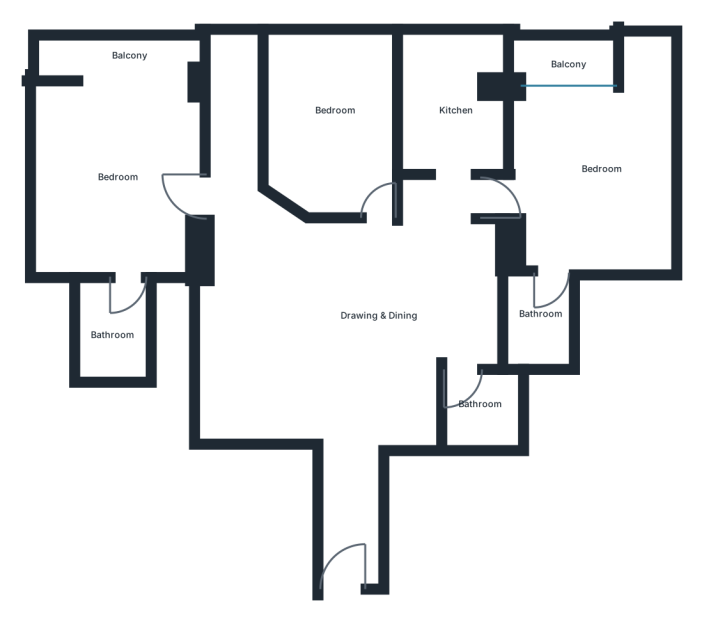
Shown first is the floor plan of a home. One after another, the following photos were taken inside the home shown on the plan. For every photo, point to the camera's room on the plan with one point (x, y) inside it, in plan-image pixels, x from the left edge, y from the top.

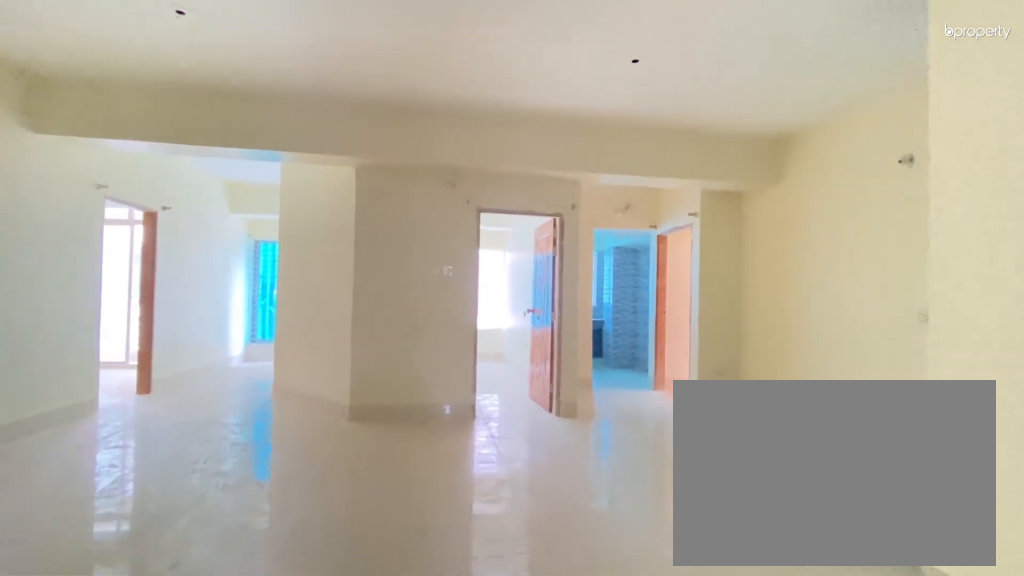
(352, 356)
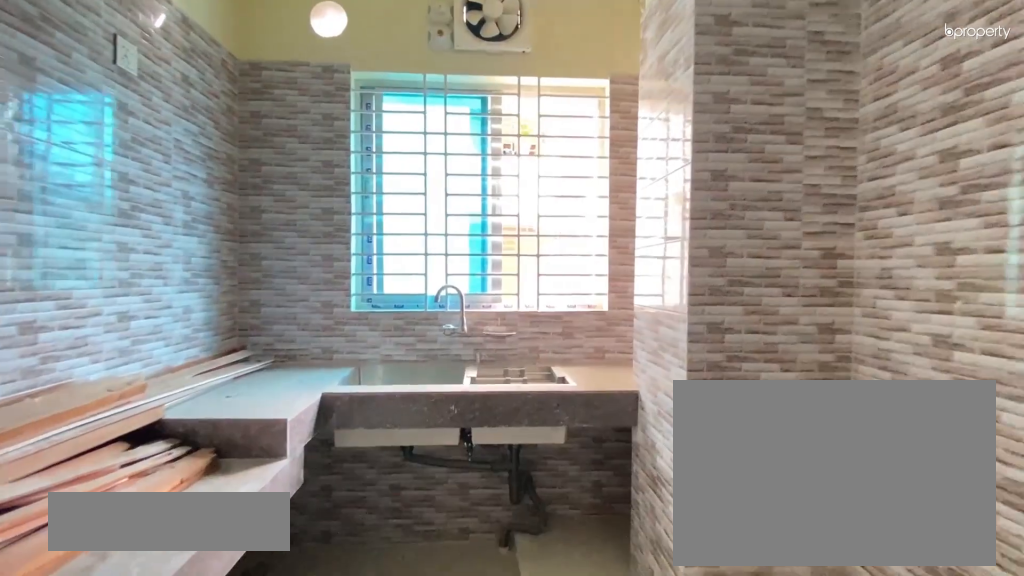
(449, 97)
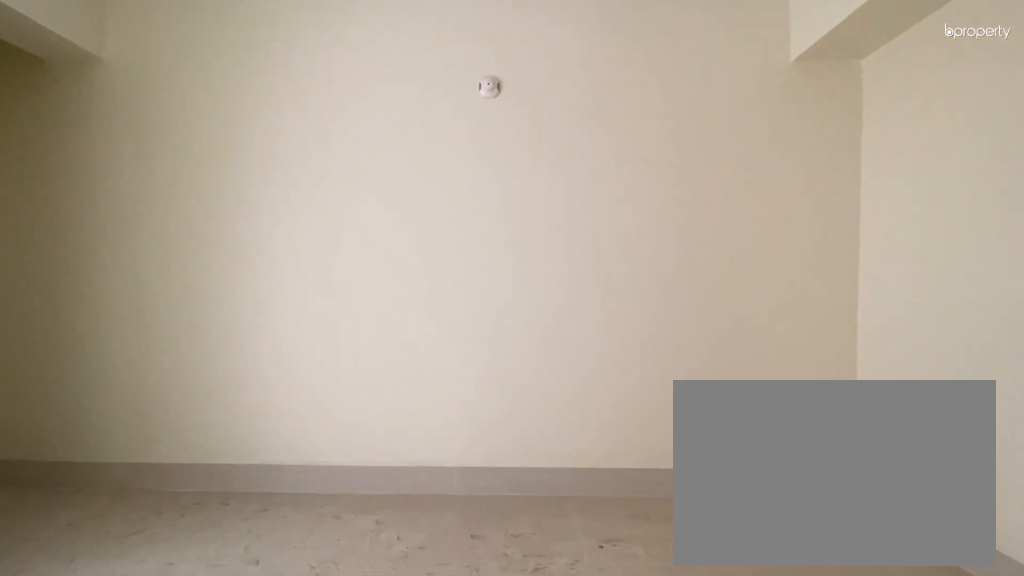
(596, 162)
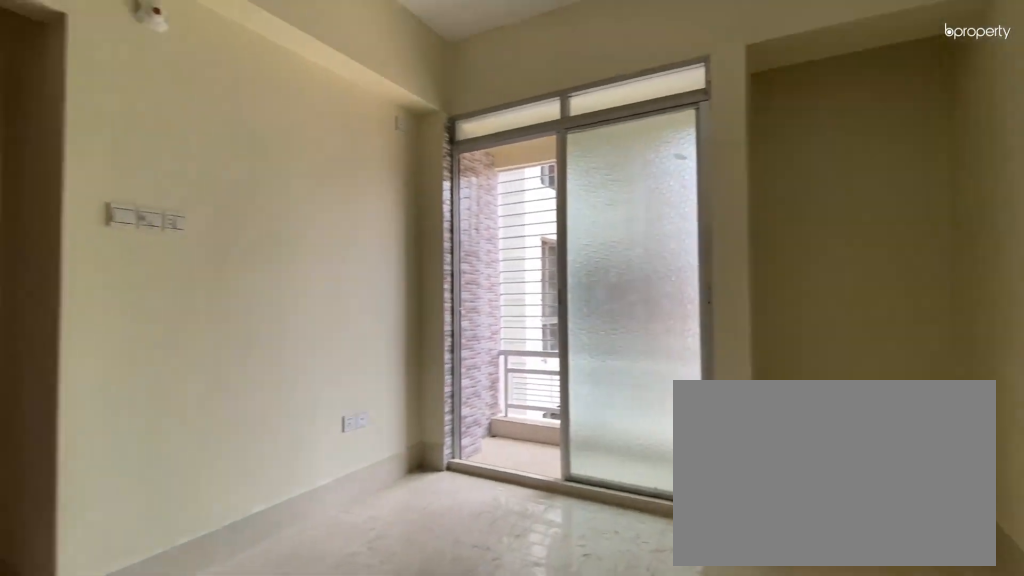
(596, 162)
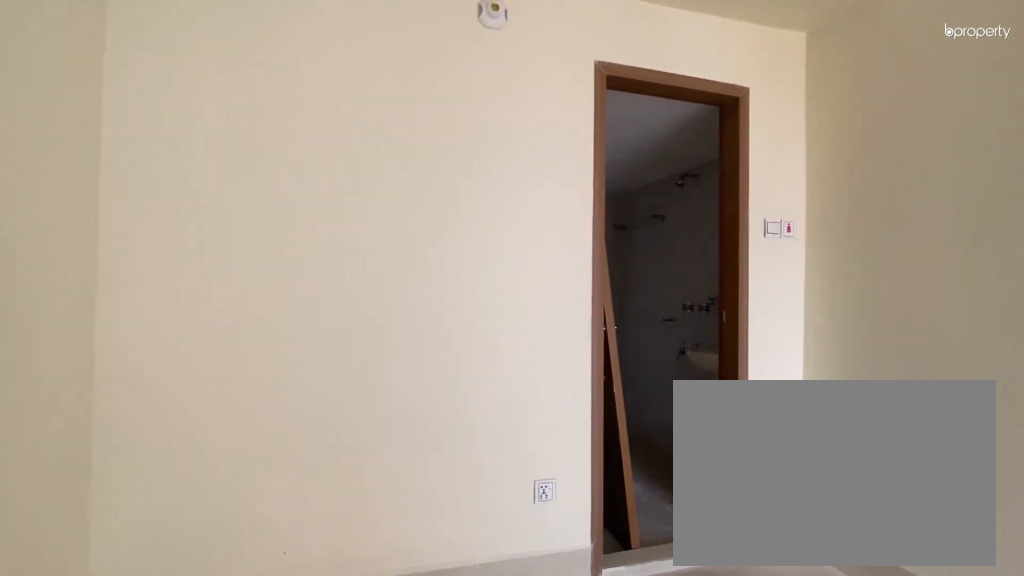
(580, 157)
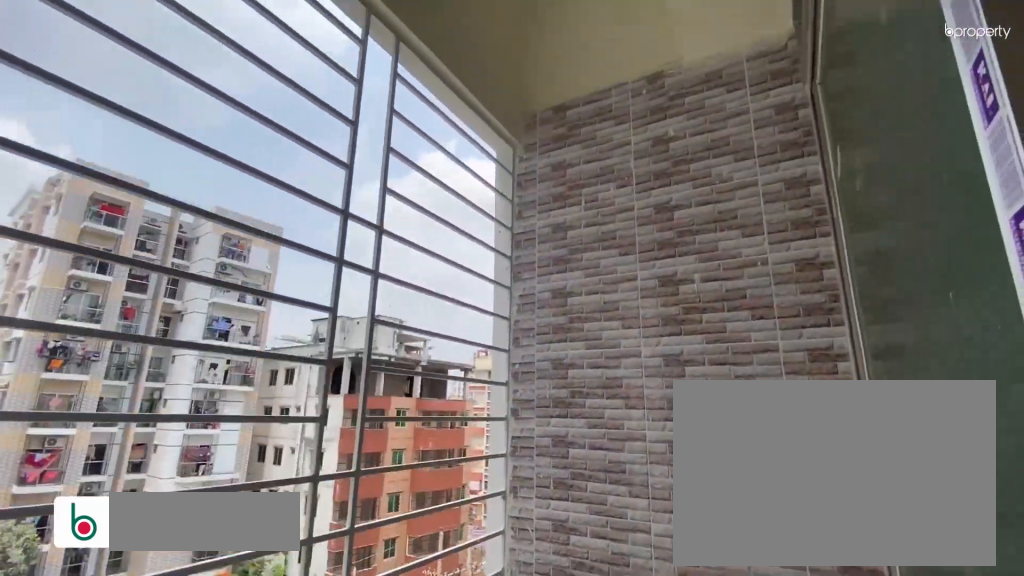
(564, 51)
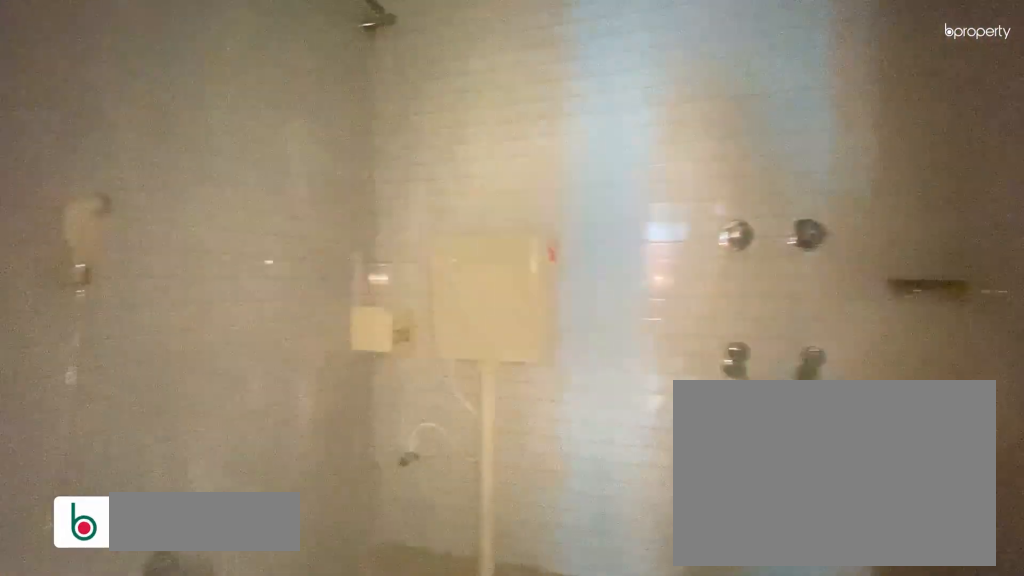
(484, 408)
